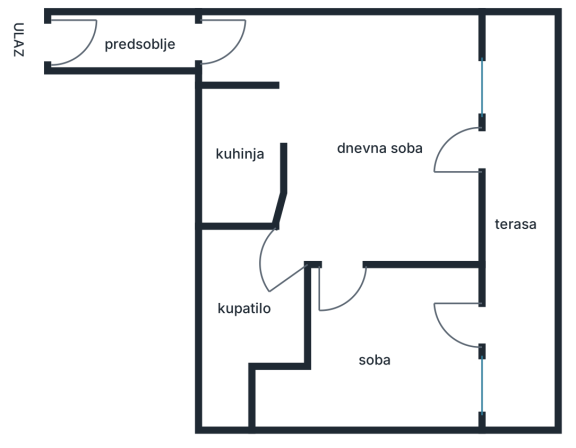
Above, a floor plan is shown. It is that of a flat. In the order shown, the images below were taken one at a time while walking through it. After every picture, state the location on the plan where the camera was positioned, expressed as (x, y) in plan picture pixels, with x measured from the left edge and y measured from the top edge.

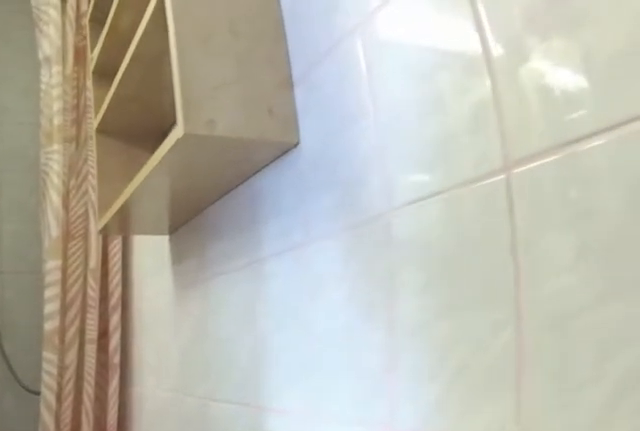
(257, 239)
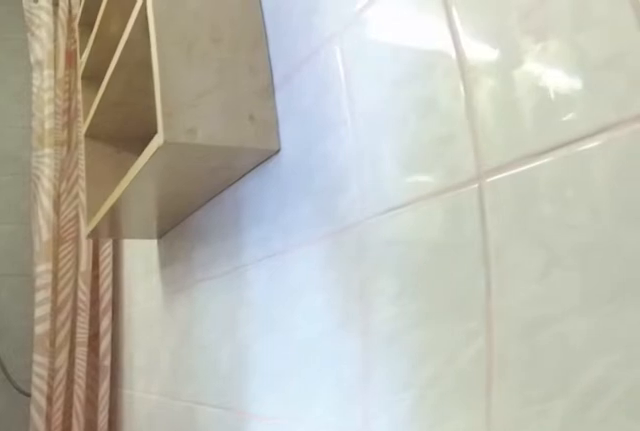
(257, 239)
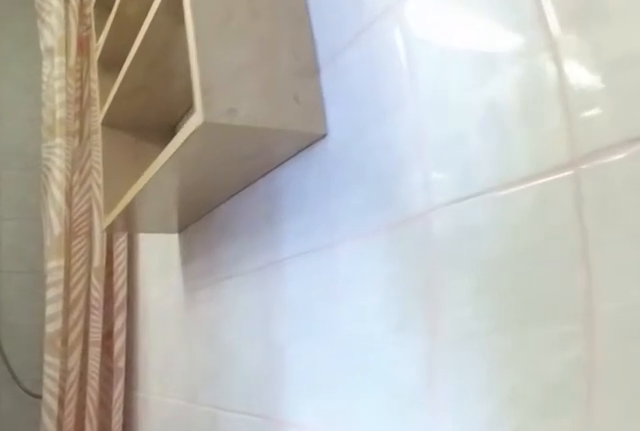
(255, 243)
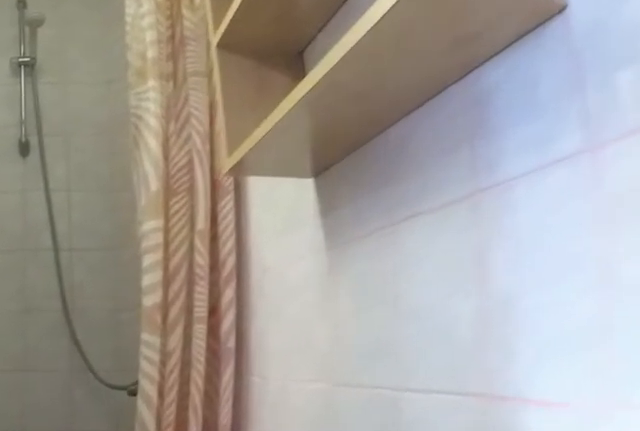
(243, 271)
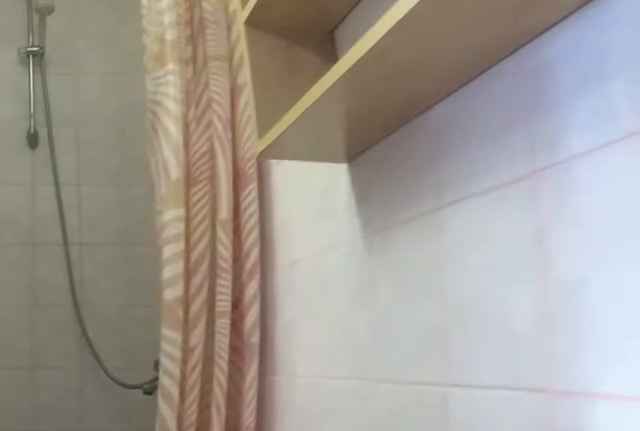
(241, 278)
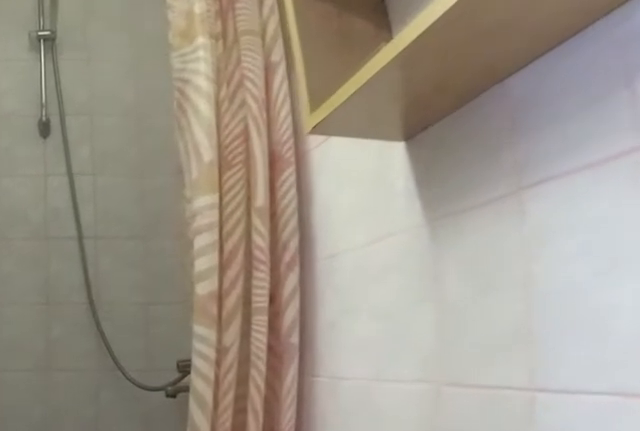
(235, 291)
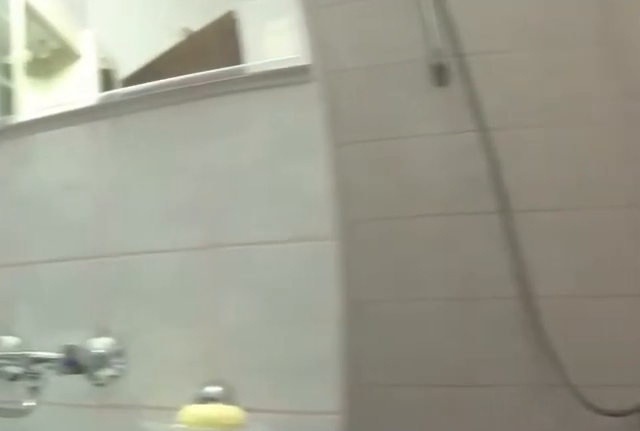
(247, 293)
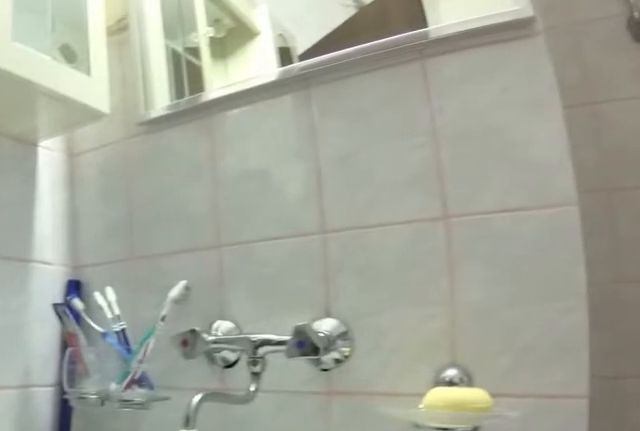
(263, 273)
